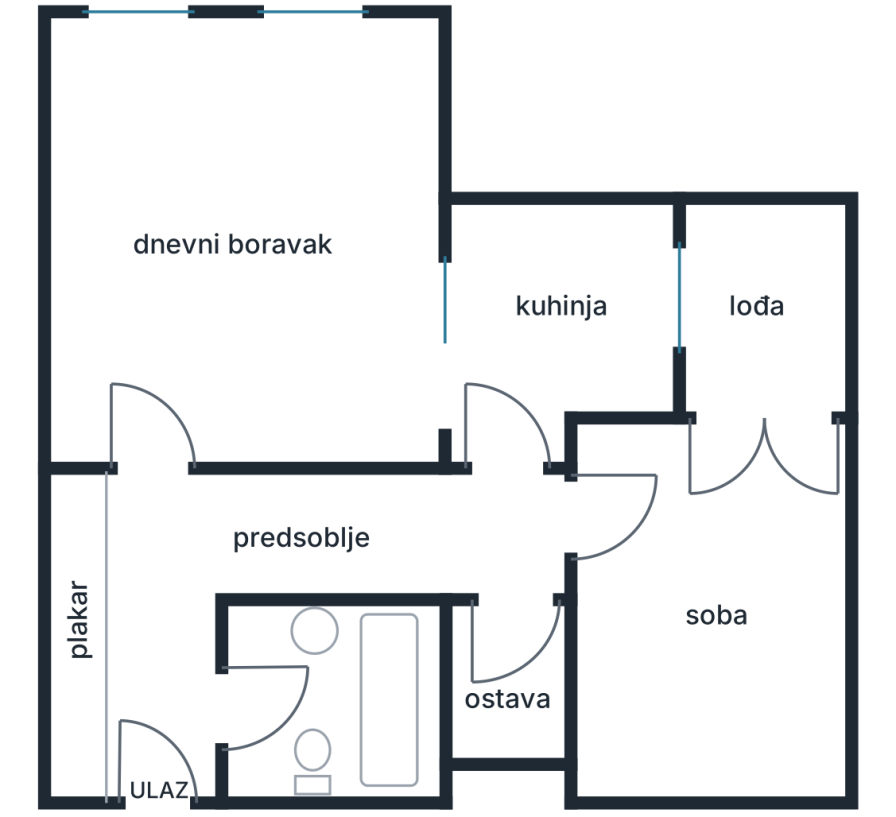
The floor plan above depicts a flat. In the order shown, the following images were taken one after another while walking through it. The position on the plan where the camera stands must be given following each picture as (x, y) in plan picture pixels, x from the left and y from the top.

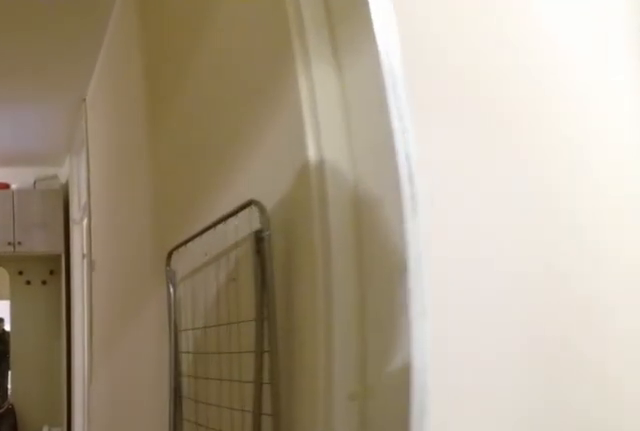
(568, 557)
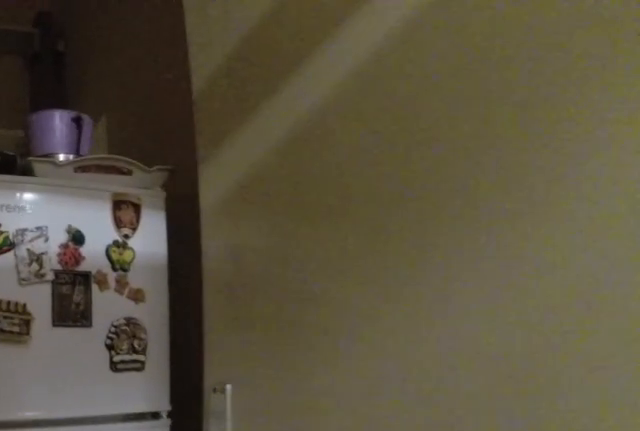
(521, 557)
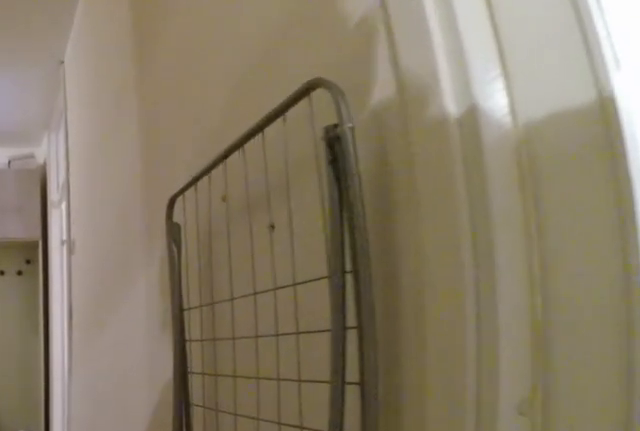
(511, 544)
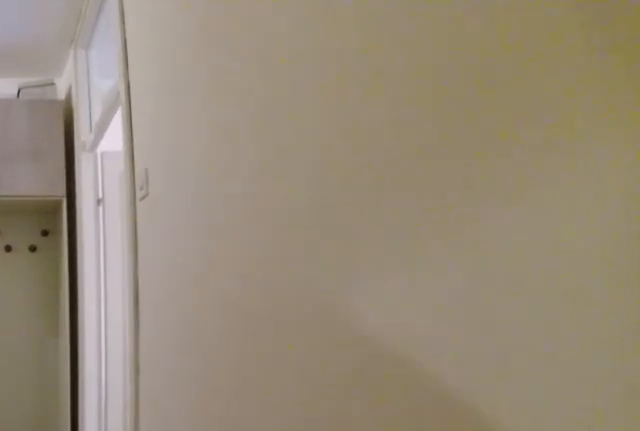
(384, 544)
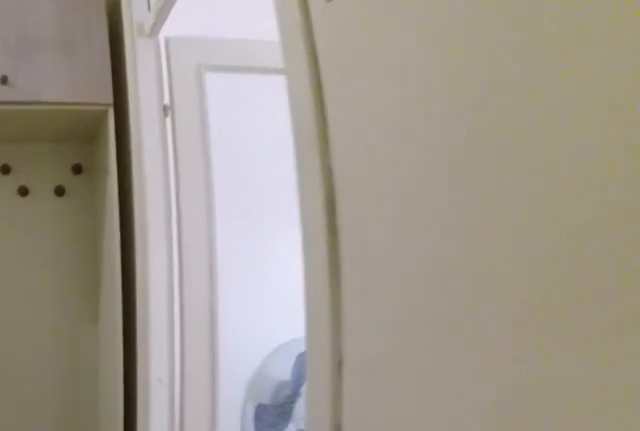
(293, 543)
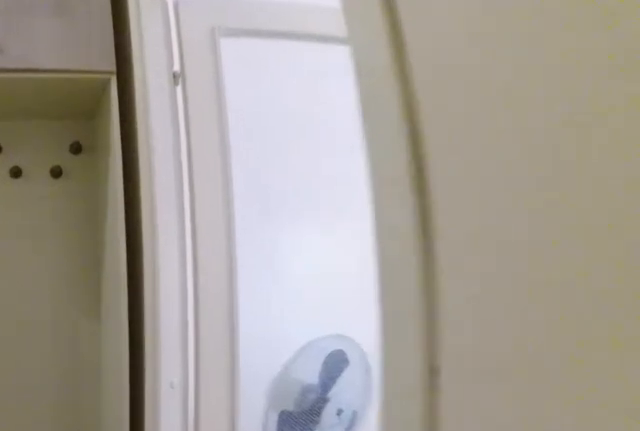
(274, 544)
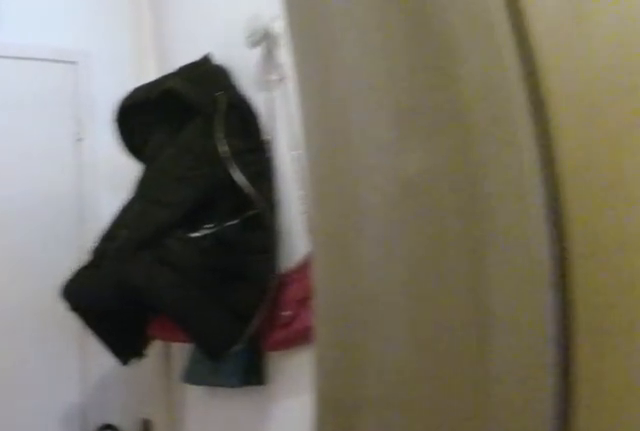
(163, 667)
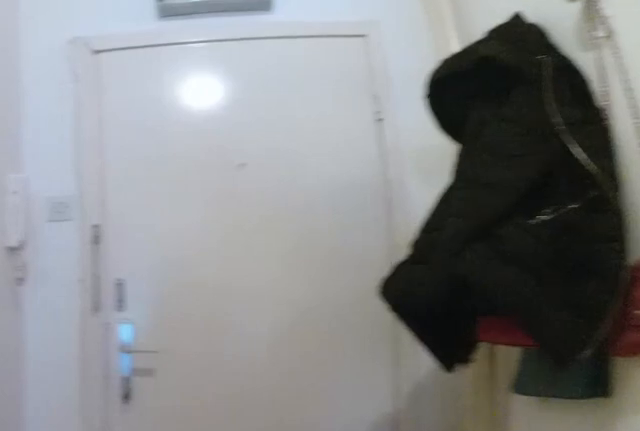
(157, 689)
